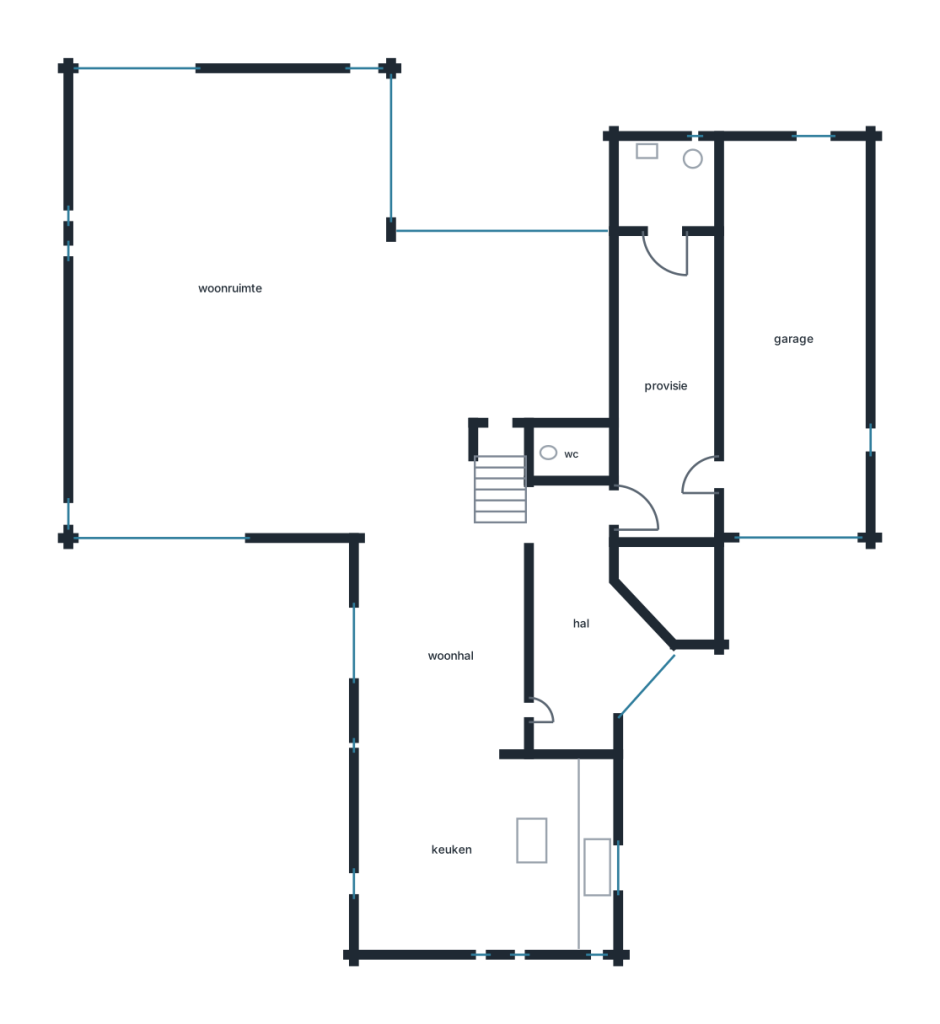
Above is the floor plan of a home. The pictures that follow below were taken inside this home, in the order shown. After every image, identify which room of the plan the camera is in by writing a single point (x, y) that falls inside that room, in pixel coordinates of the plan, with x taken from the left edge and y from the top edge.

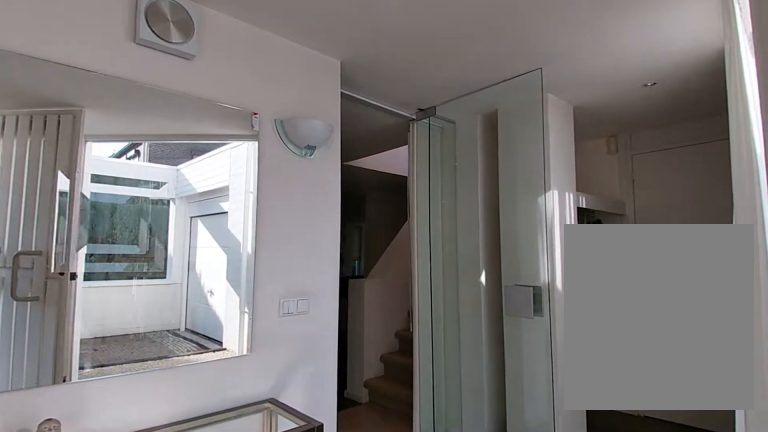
(582, 623)
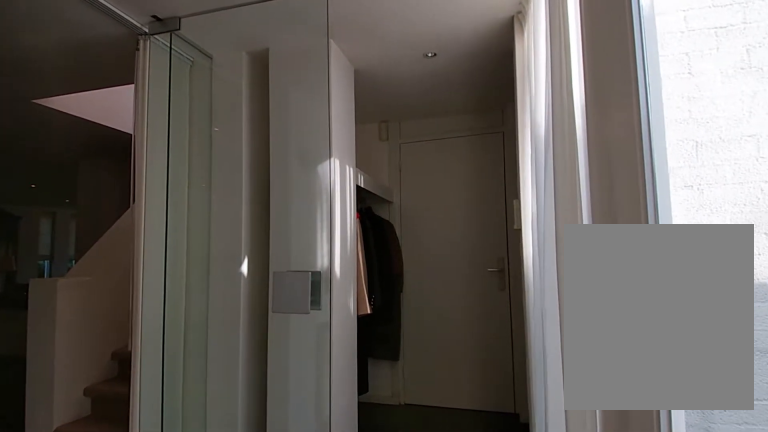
(582, 623)
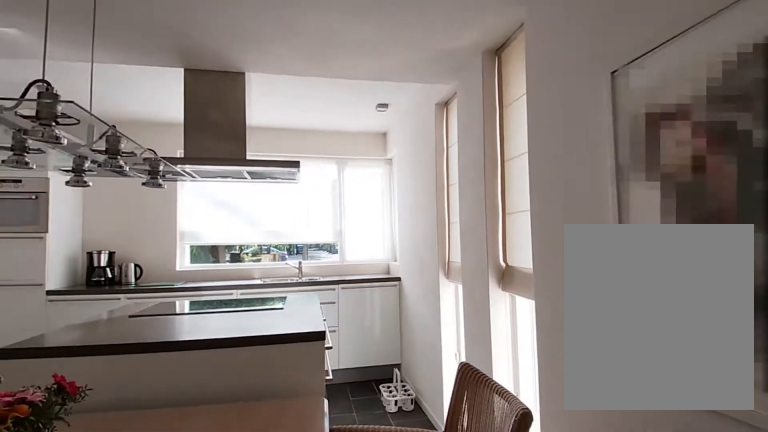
(461, 740)
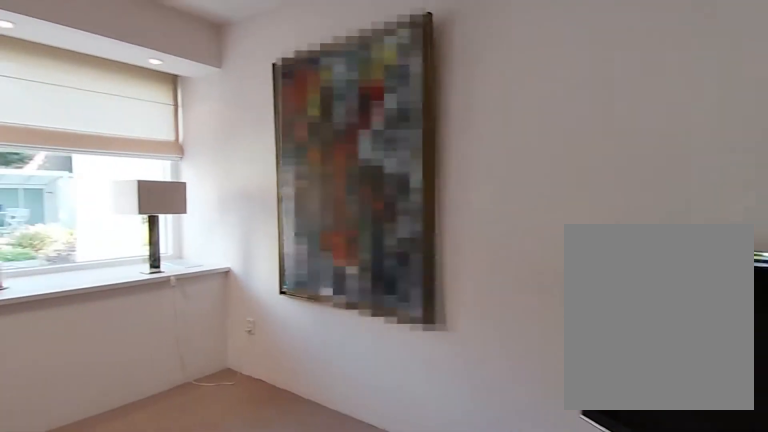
(498, 338)
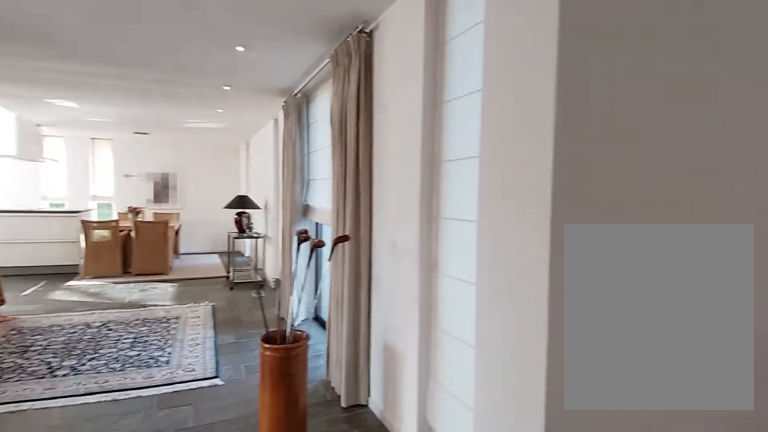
(462, 740)
